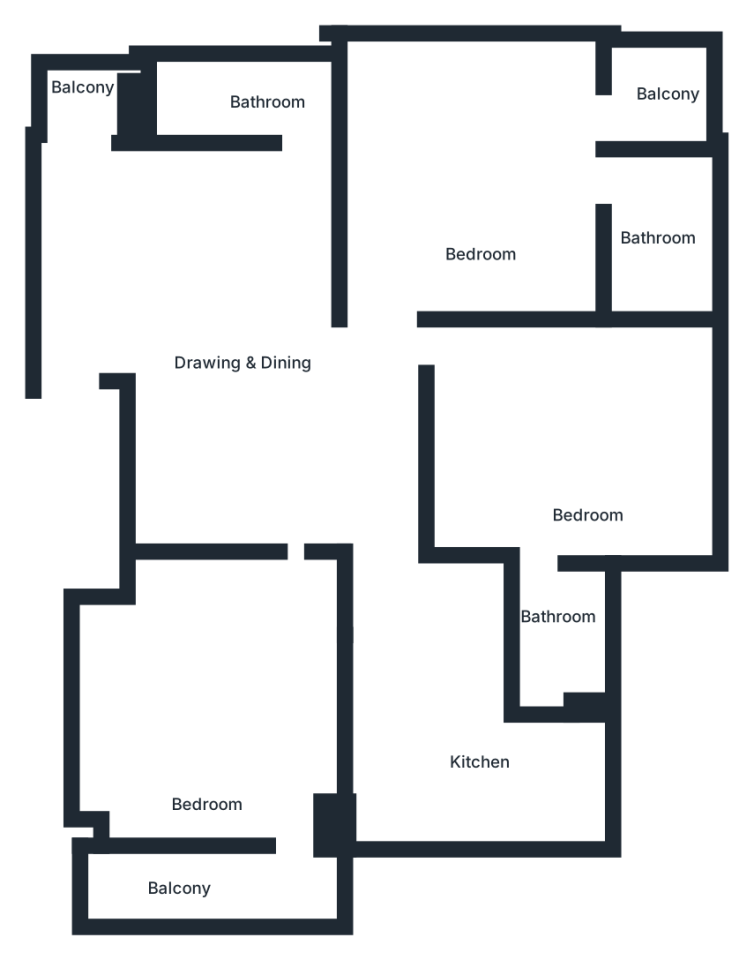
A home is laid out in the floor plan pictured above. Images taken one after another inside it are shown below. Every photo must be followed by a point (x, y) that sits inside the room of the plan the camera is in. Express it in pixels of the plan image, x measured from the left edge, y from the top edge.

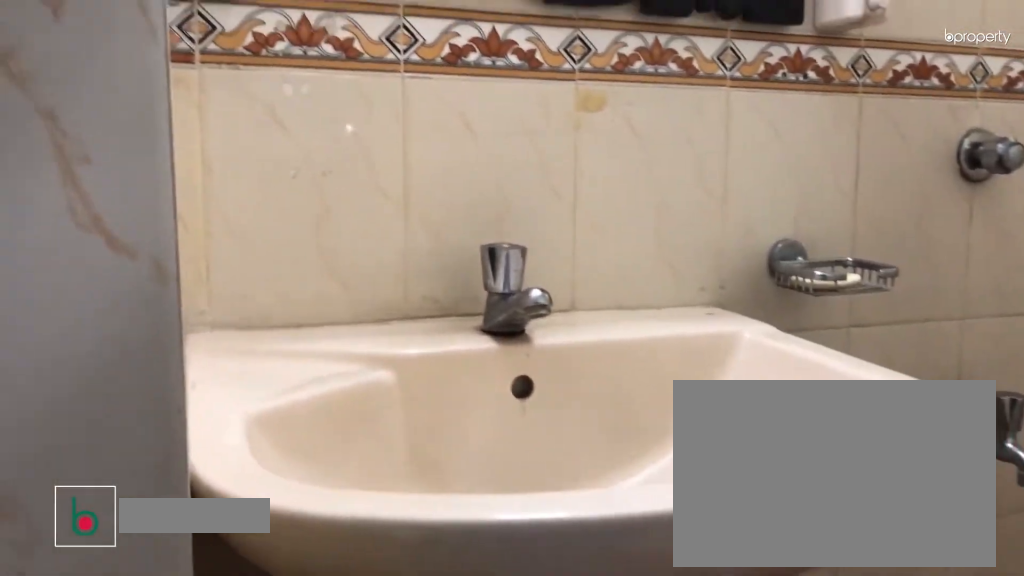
(560, 640)
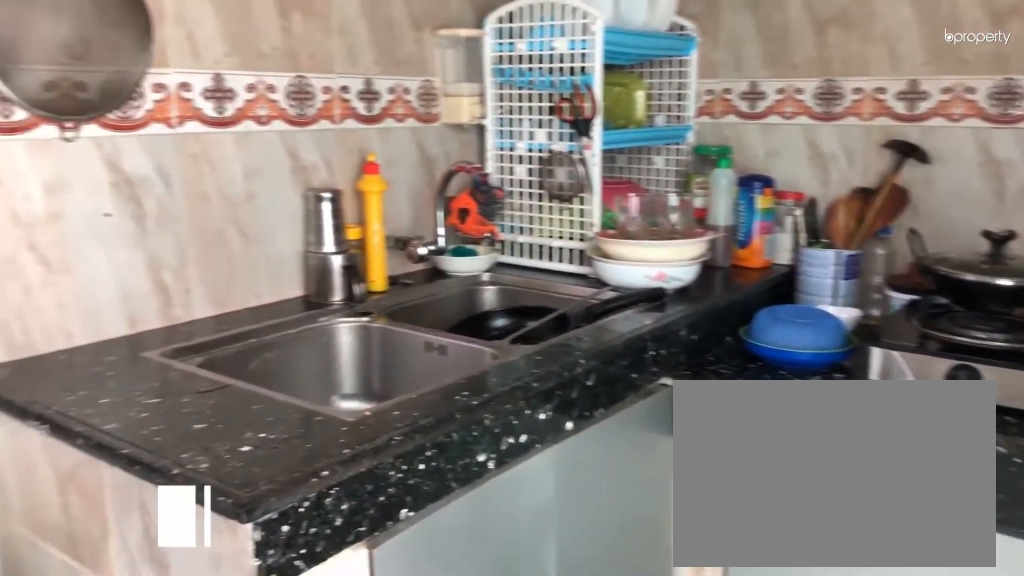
(496, 778)
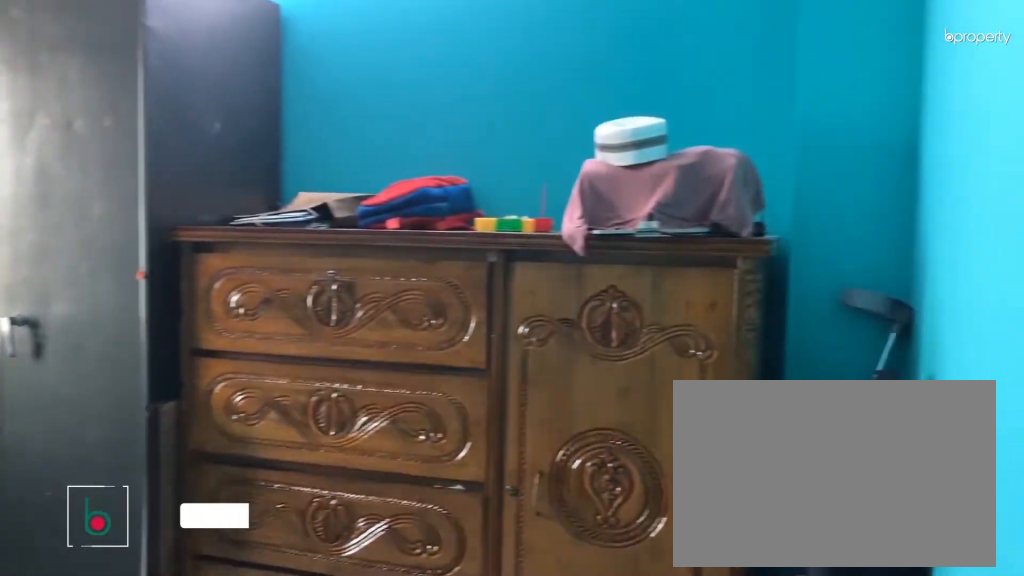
(228, 721)
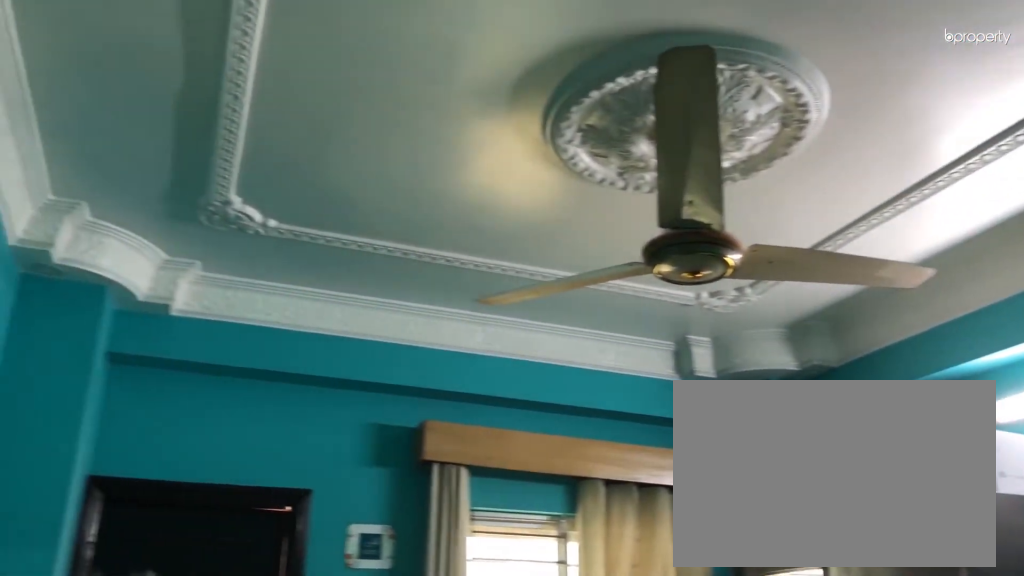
(228, 721)
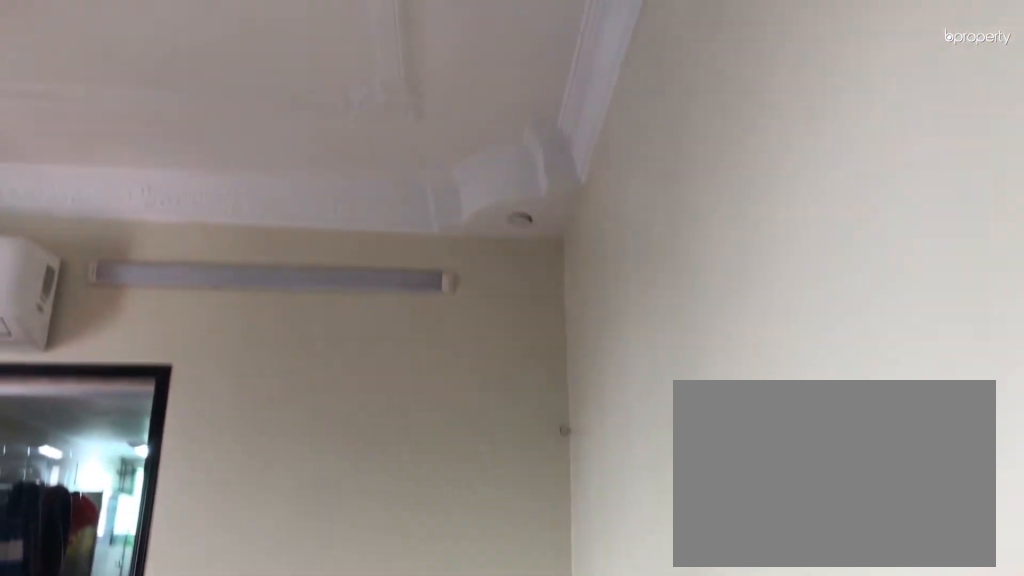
(482, 190)
